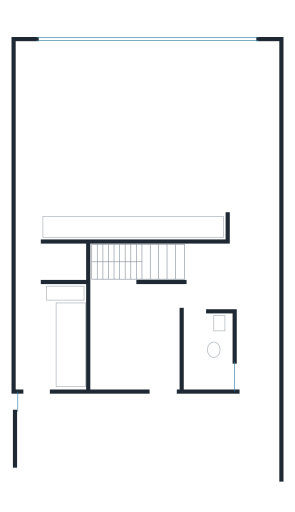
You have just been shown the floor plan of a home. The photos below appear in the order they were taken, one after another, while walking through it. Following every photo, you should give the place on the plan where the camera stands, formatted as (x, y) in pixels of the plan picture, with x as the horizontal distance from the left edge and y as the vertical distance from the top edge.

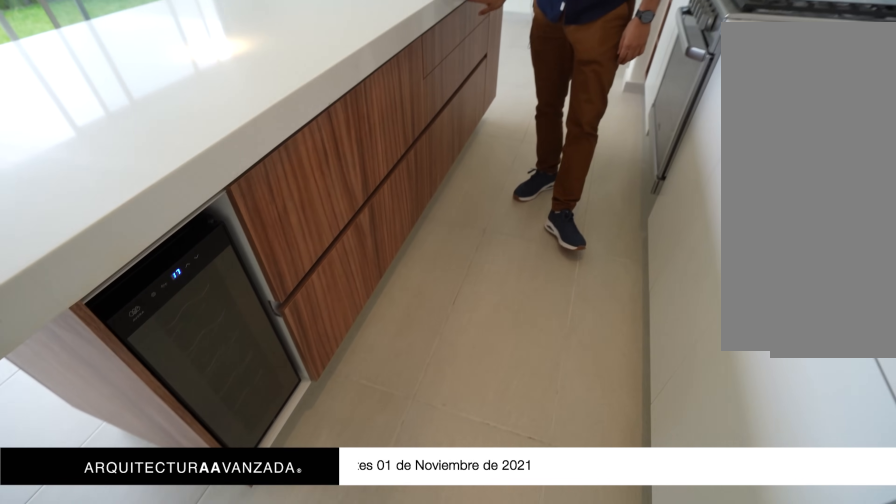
(52, 201)
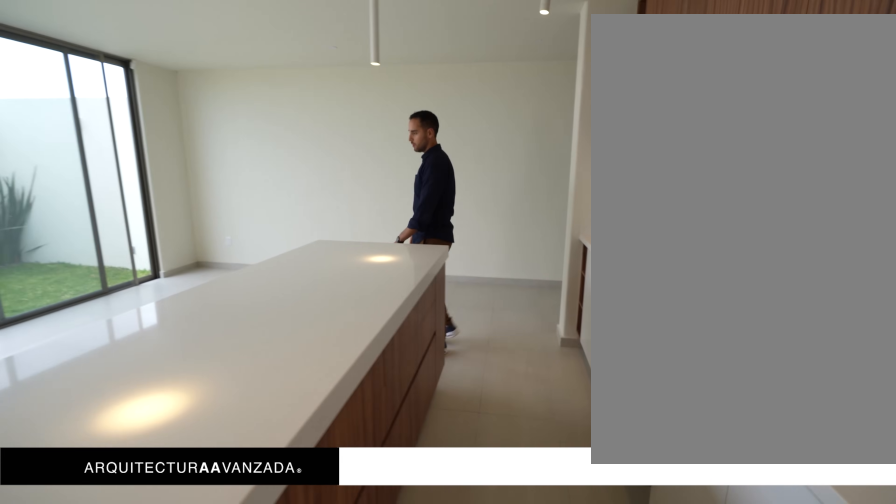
(89, 195)
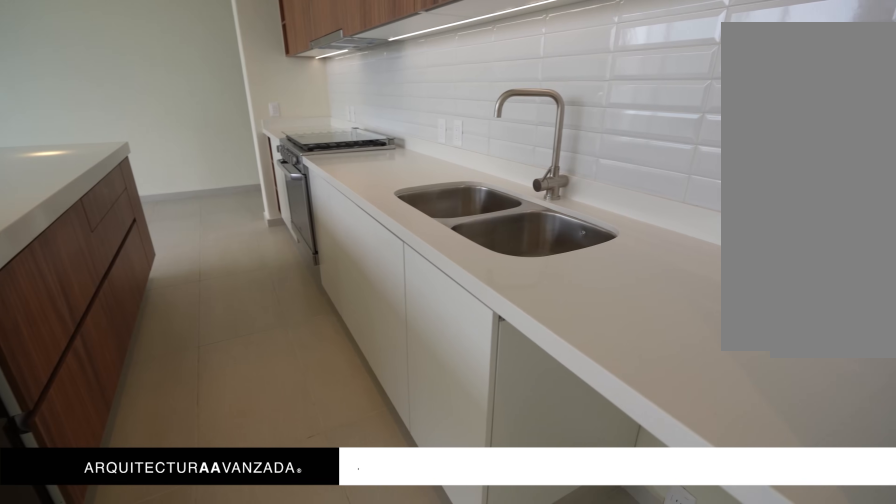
(99, 195)
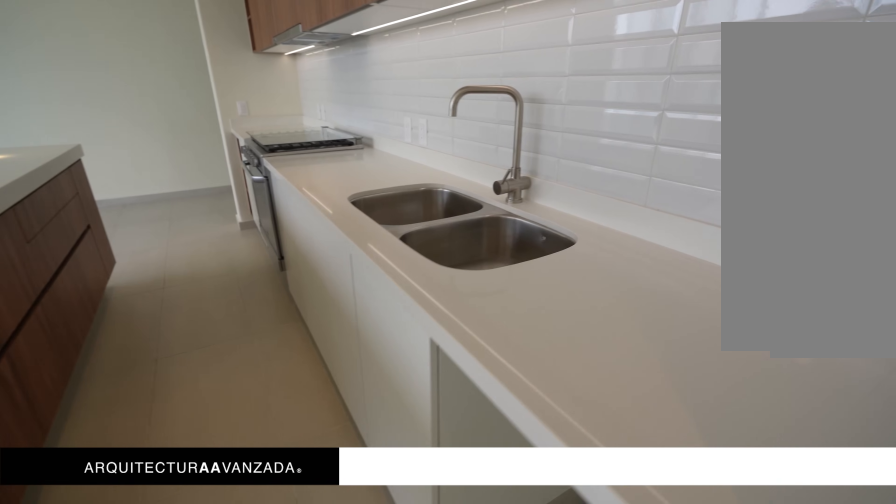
(99, 195)
